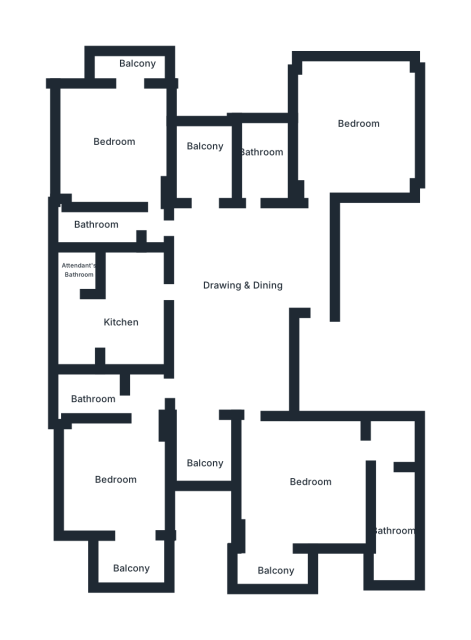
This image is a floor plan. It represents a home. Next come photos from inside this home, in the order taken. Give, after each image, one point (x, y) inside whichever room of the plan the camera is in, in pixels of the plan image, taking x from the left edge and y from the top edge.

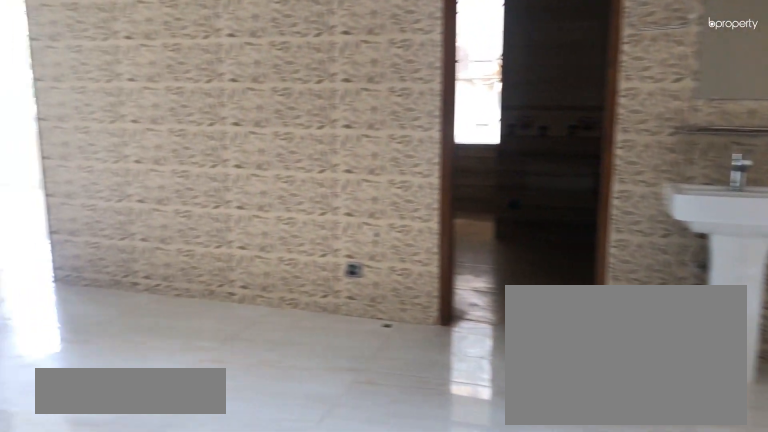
(236, 322)
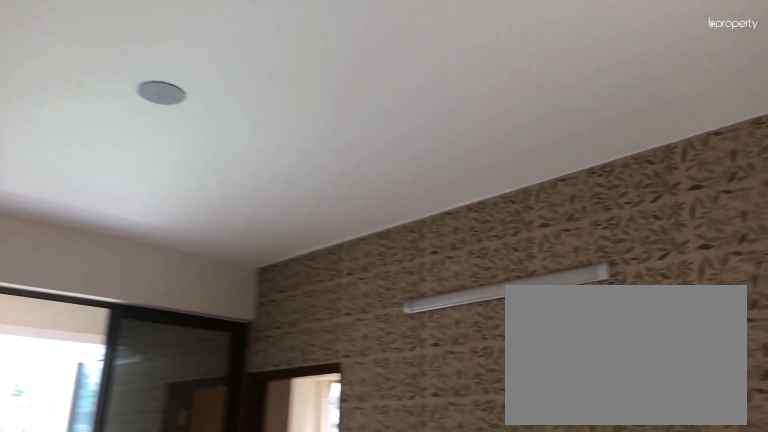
(236, 322)
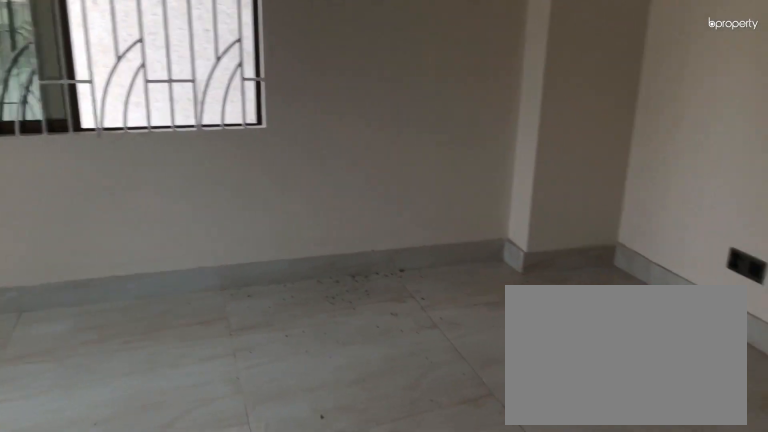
(356, 130)
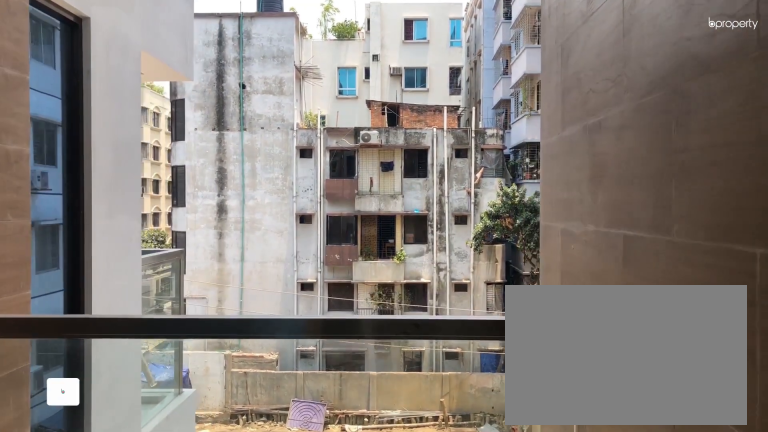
(206, 167)
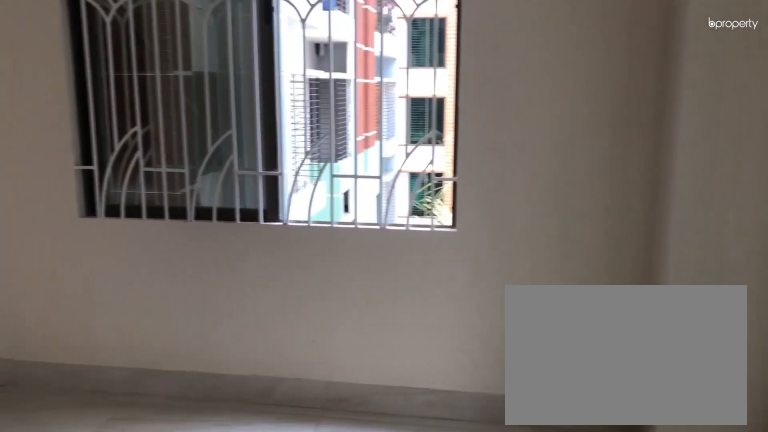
(125, 144)
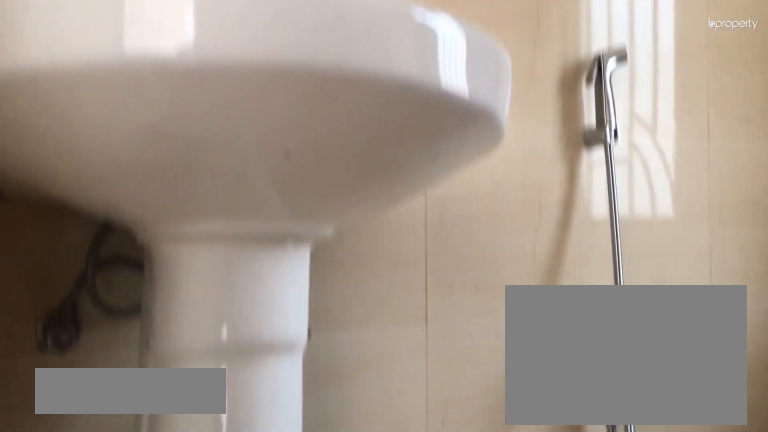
(109, 223)
